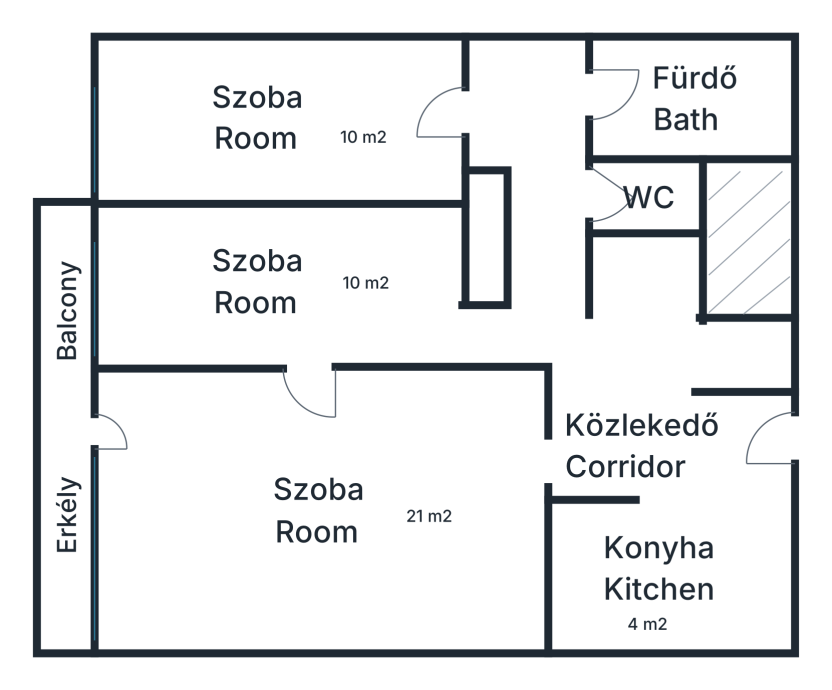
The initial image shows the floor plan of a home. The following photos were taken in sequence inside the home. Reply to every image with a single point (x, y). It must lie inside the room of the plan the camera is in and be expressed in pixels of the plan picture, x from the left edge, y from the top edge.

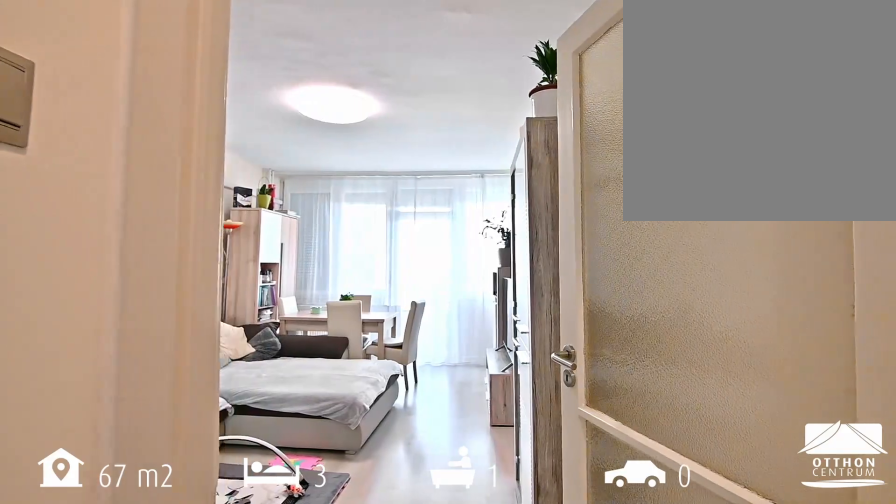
(573, 459)
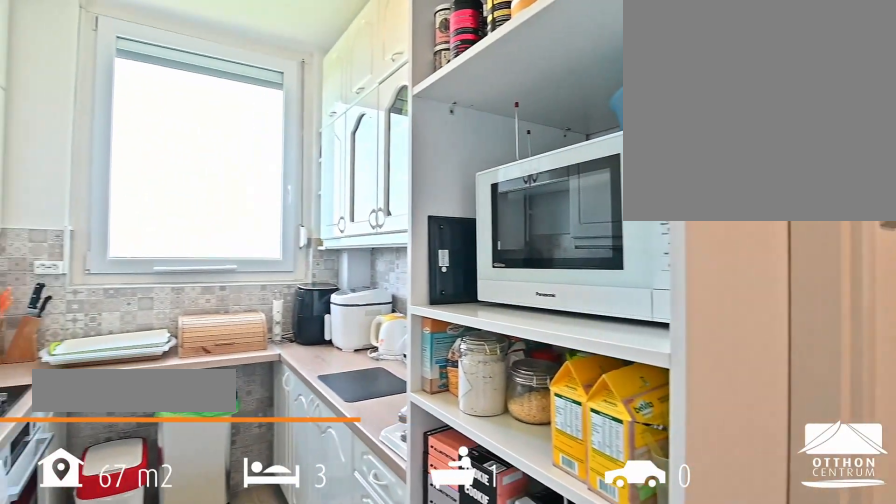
(661, 567)
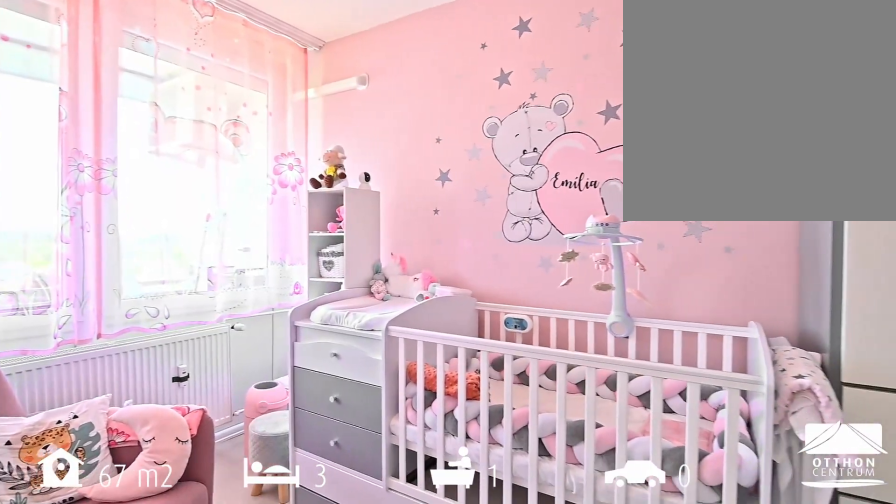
(285, 286)
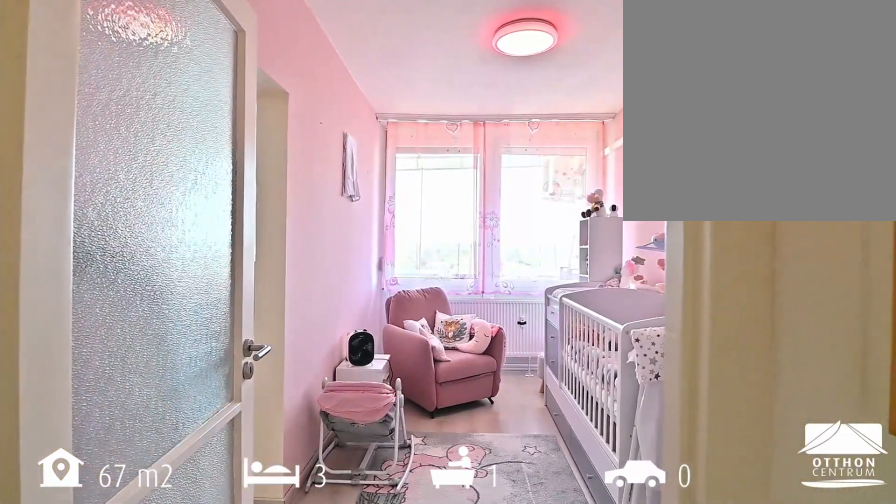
(286, 287)
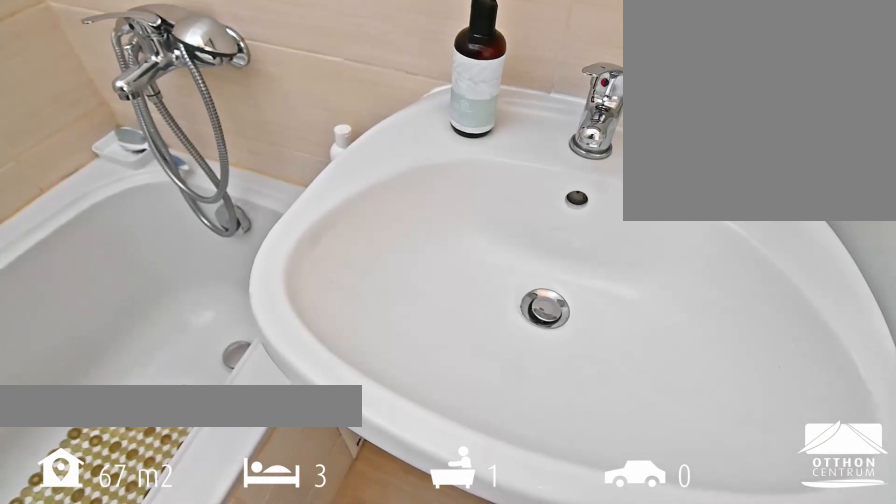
(700, 99)
